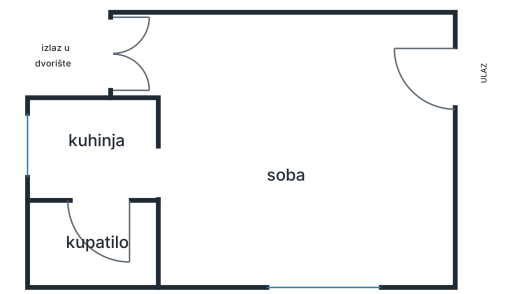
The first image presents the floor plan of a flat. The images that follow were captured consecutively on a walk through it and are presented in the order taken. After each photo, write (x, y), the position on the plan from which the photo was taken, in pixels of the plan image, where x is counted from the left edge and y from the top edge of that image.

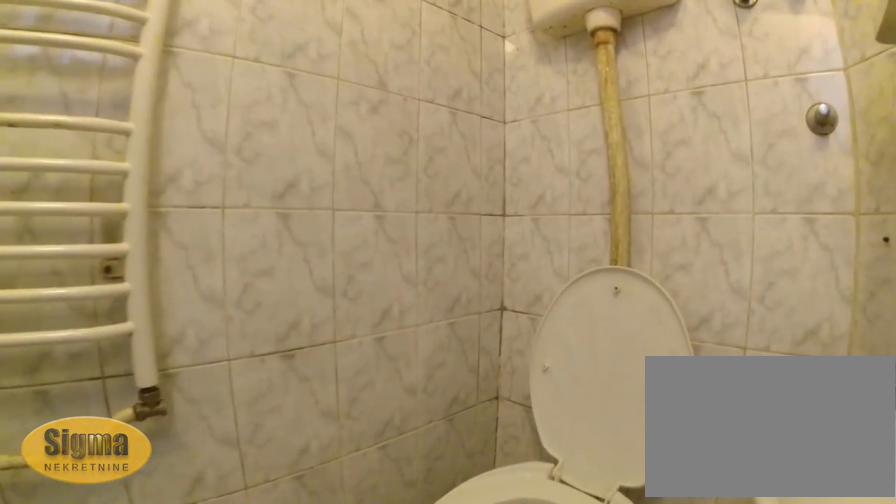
(95, 211)
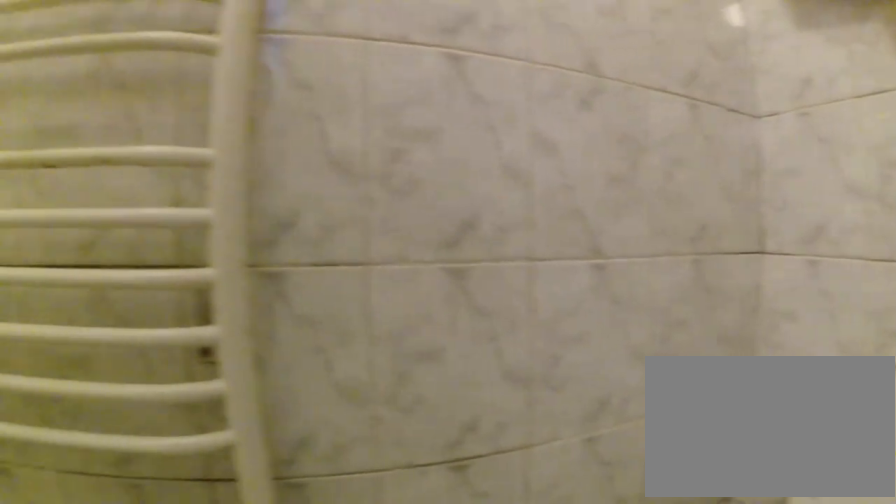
(69, 233)
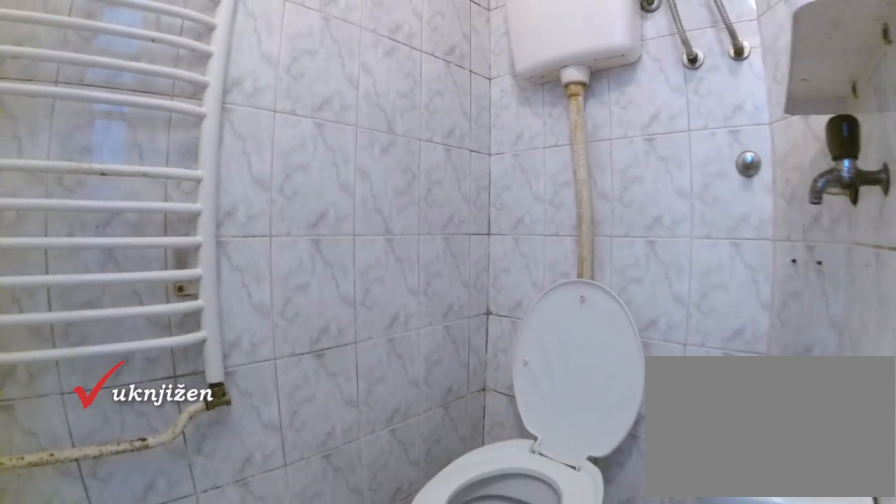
(91, 233)
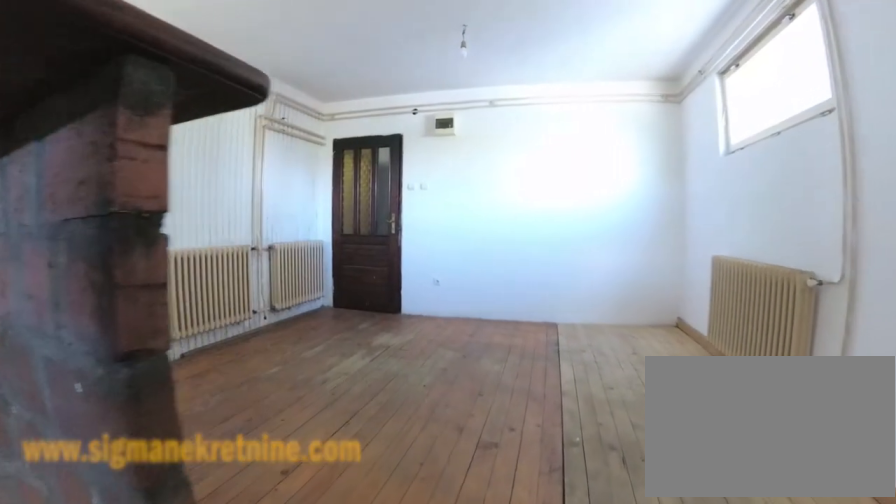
(150, 163)
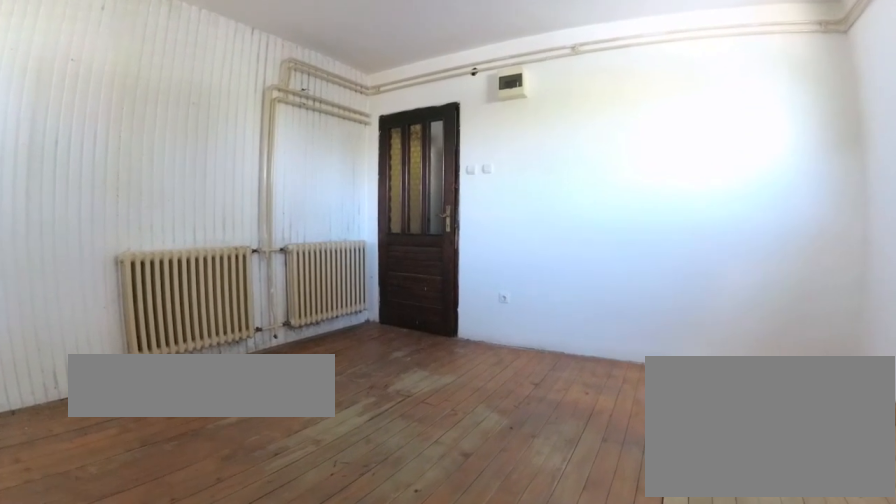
(250, 163)
